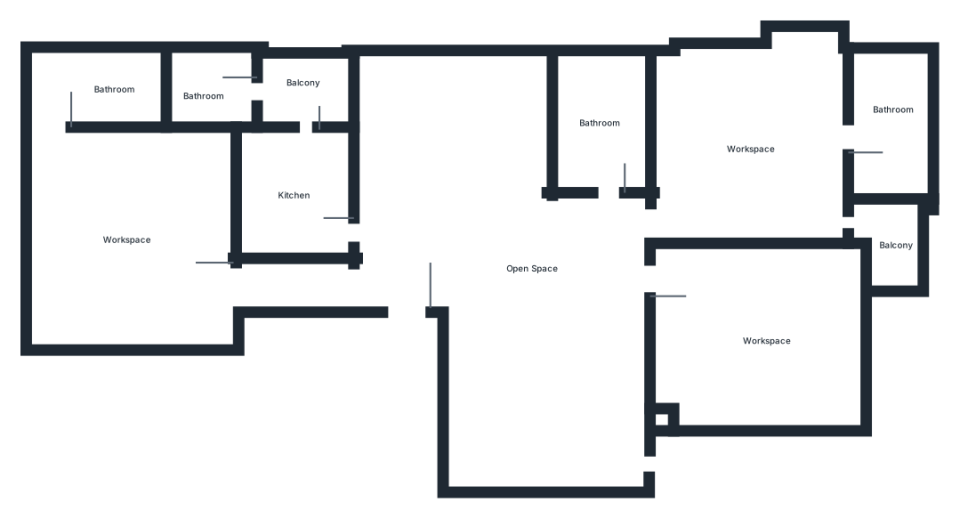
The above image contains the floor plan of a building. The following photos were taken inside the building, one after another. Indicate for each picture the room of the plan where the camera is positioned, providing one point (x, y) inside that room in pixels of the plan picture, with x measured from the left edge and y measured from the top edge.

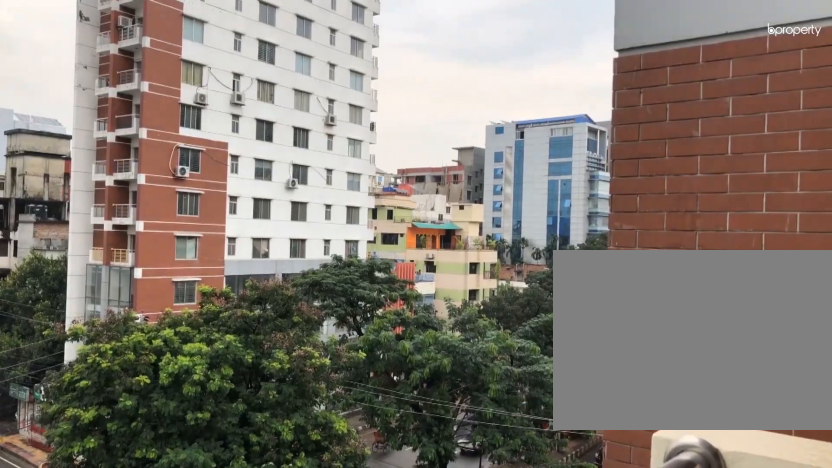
(896, 244)
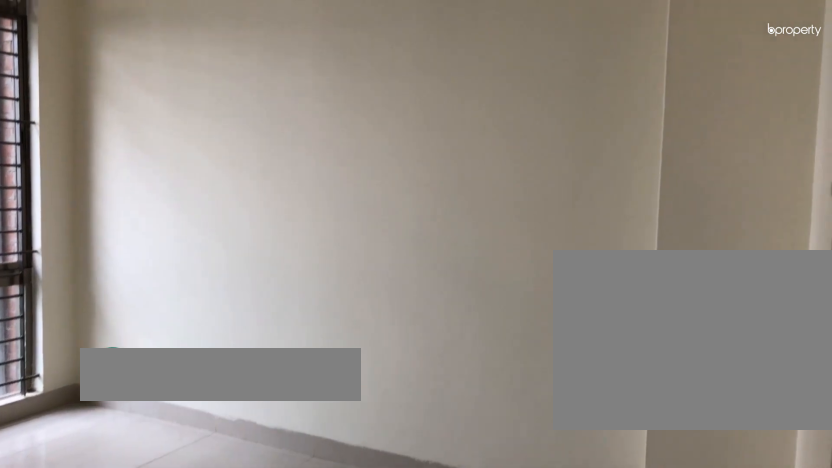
(770, 337)
